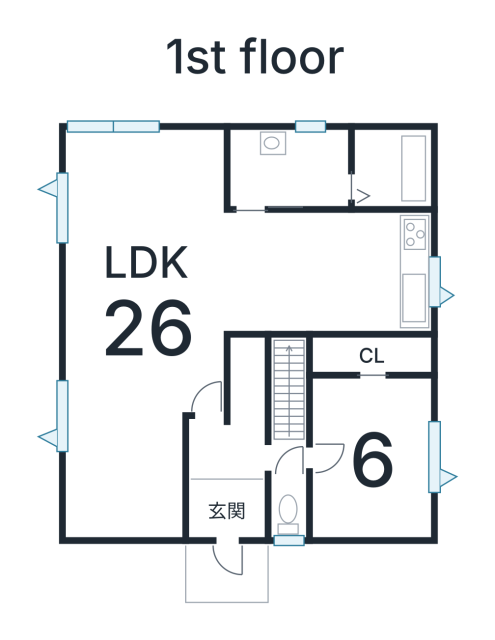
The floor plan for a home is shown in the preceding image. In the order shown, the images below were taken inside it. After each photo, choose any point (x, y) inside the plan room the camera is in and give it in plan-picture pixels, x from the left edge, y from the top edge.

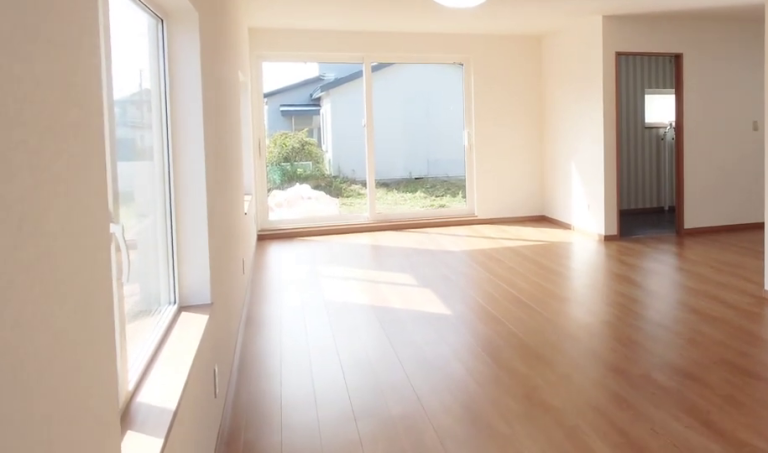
(139, 332)
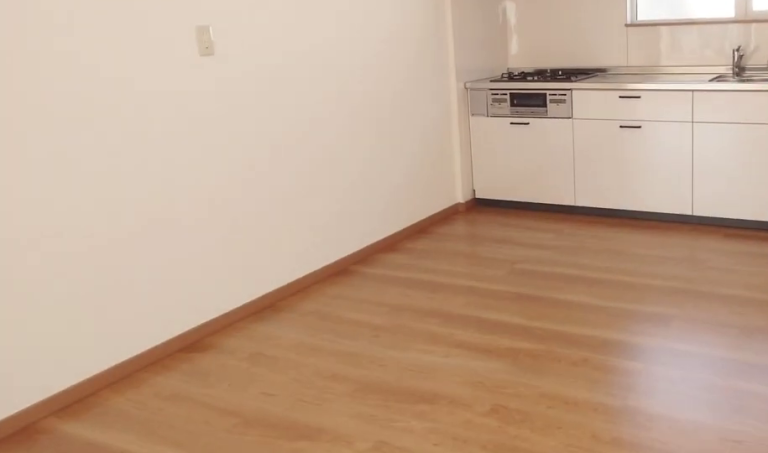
(348, 276)
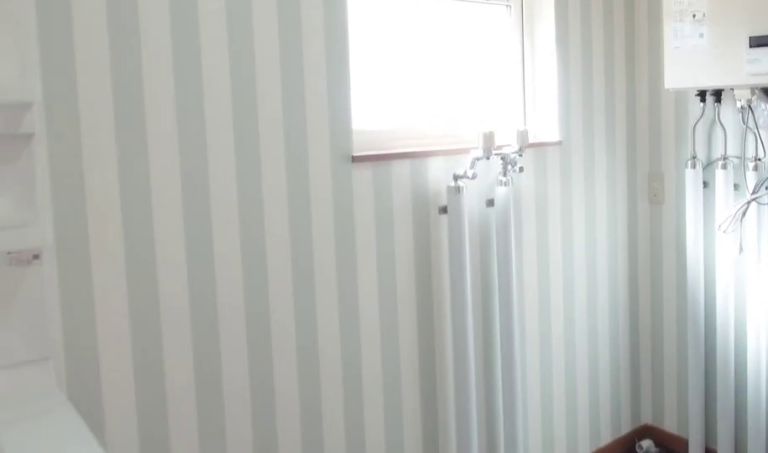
(290, 166)
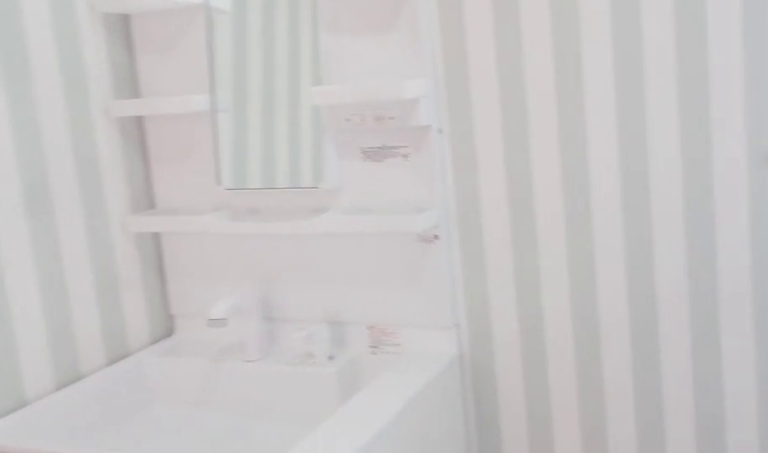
(290, 166)
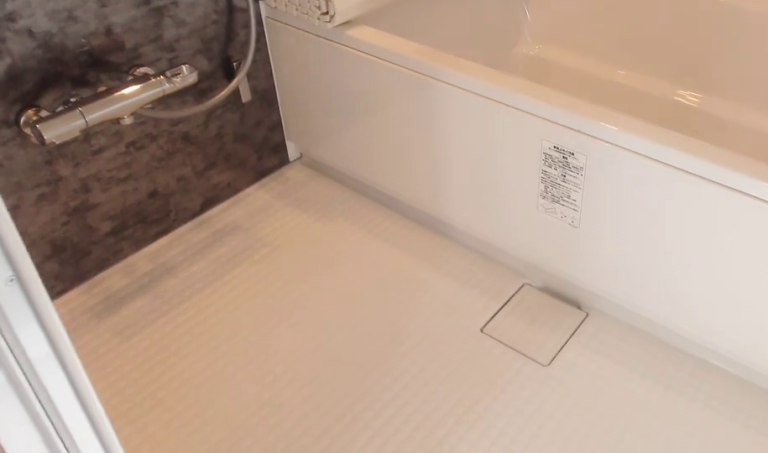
(390, 169)
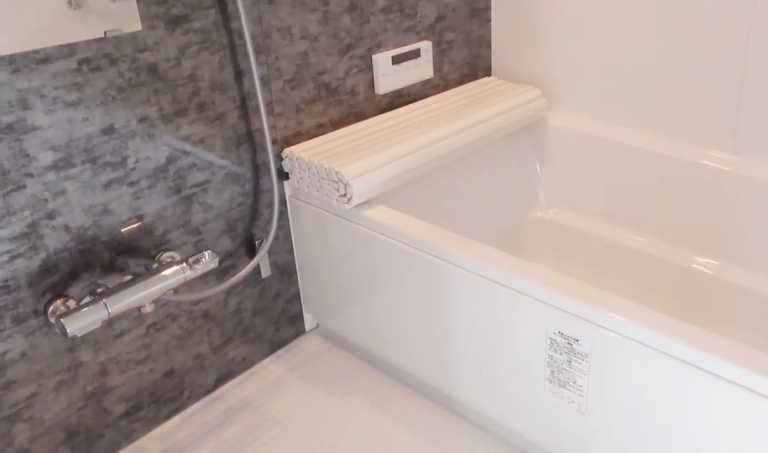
(390, 169)
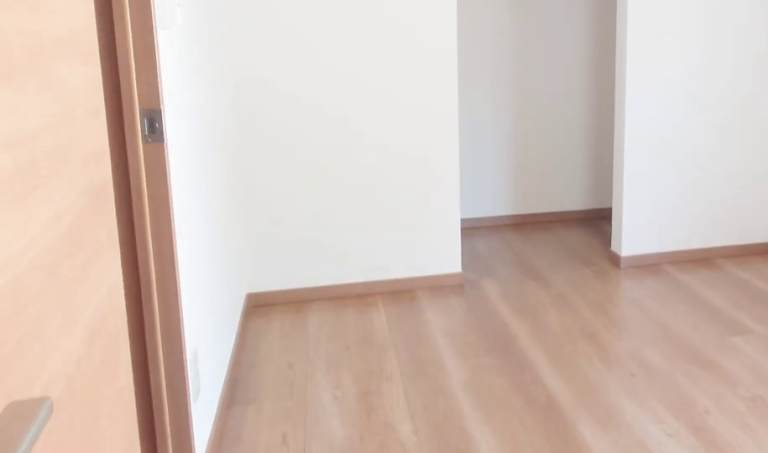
(369, 462)
